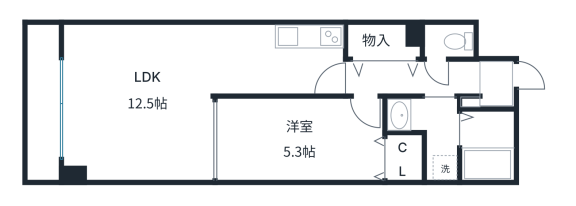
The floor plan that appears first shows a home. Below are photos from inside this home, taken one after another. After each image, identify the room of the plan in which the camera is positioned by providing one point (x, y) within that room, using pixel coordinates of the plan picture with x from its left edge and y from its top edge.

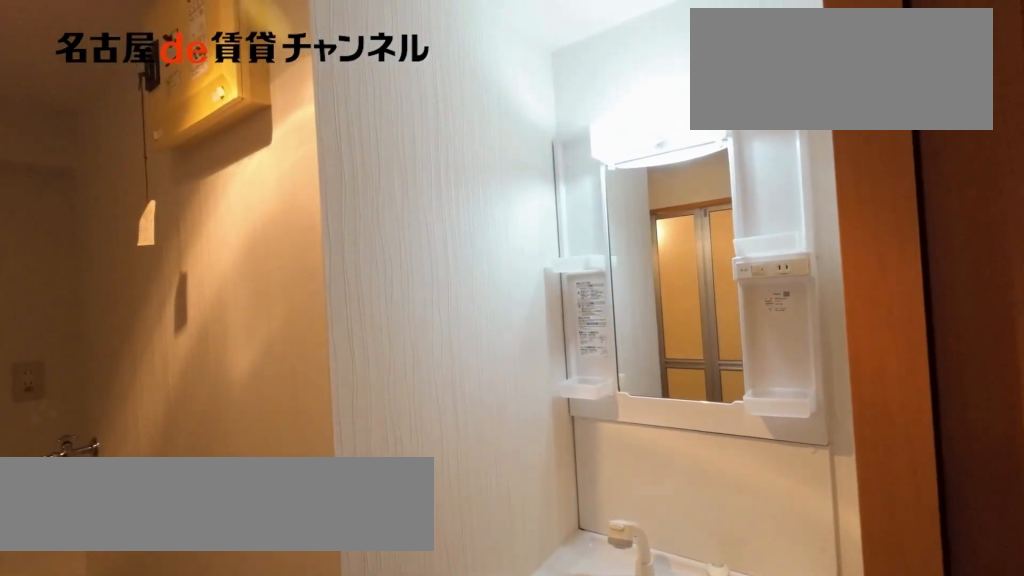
(429, 132)
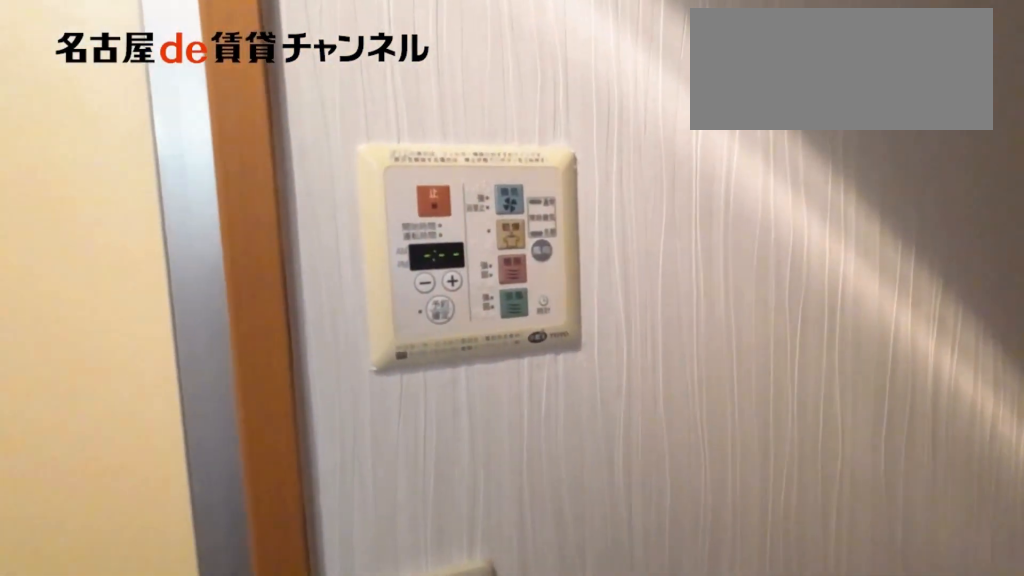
(429, 132)
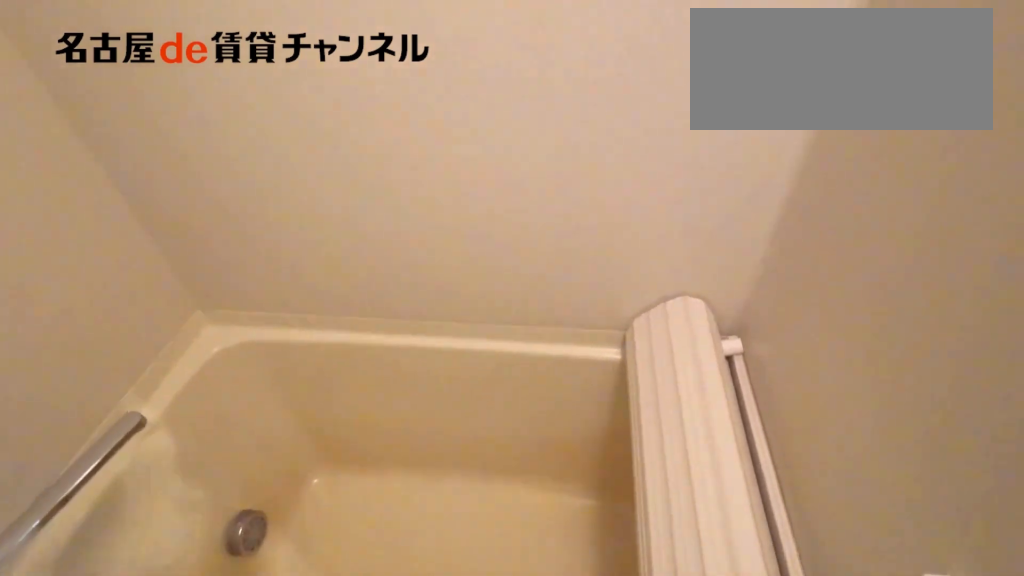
(487, 145)
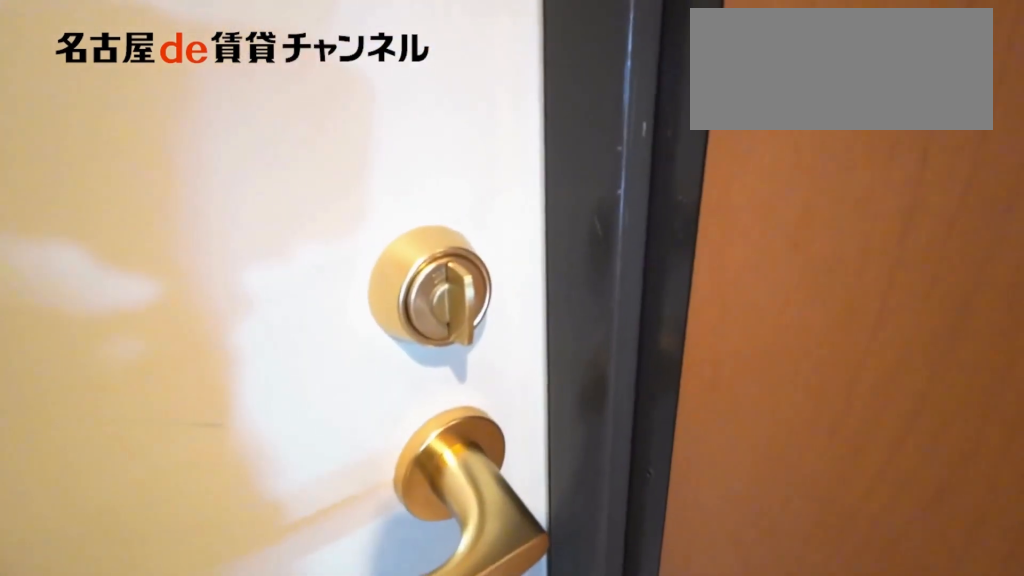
(496, 84)
